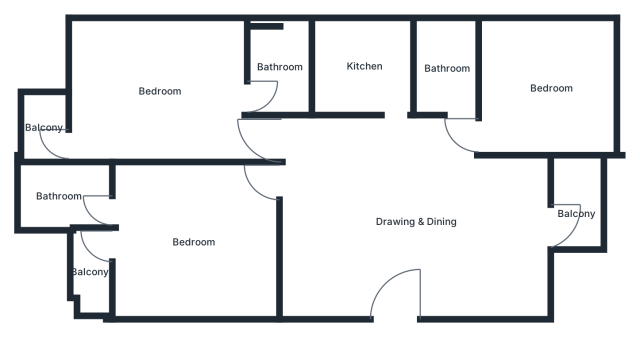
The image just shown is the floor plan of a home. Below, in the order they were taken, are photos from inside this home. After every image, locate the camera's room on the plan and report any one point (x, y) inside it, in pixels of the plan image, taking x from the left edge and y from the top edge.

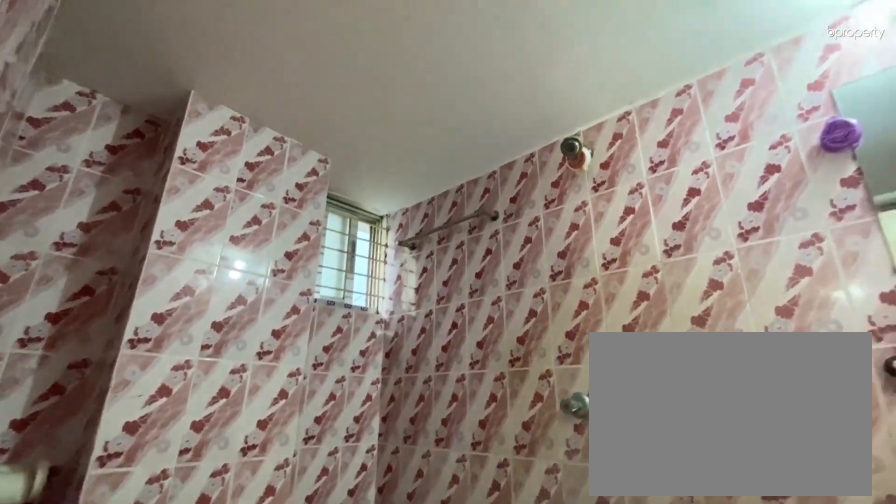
(283, 70)
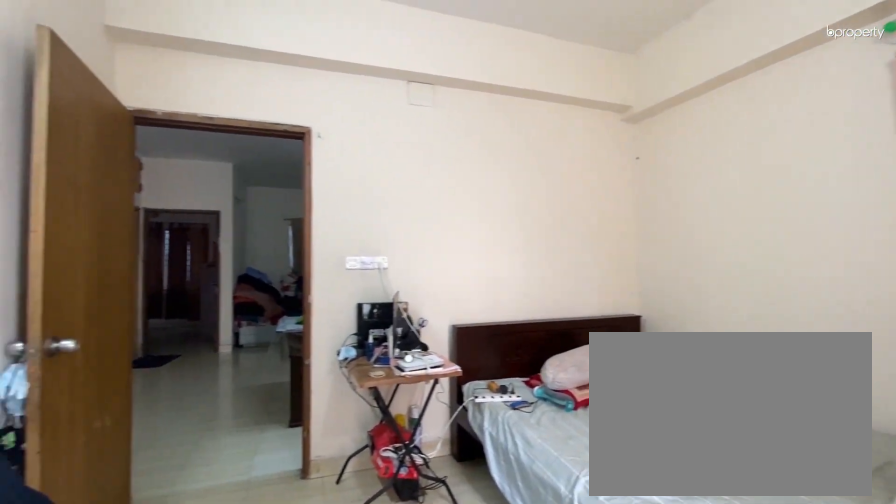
(195, 242)
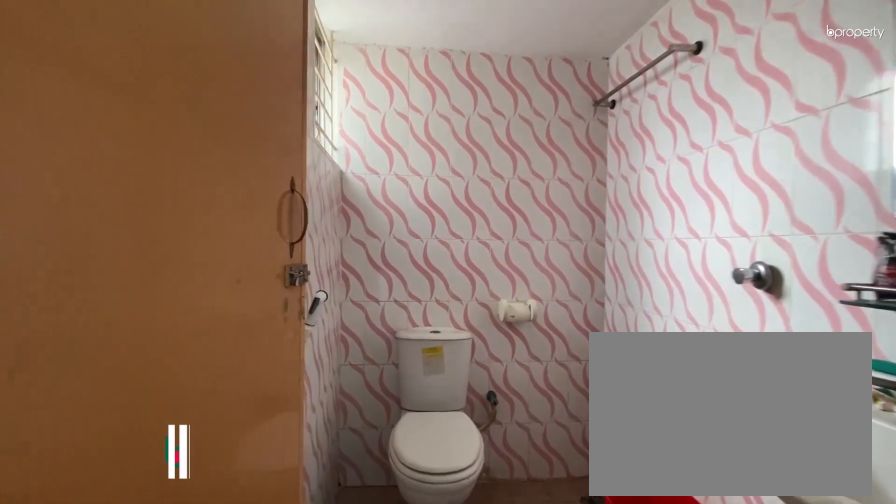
(58, 197)
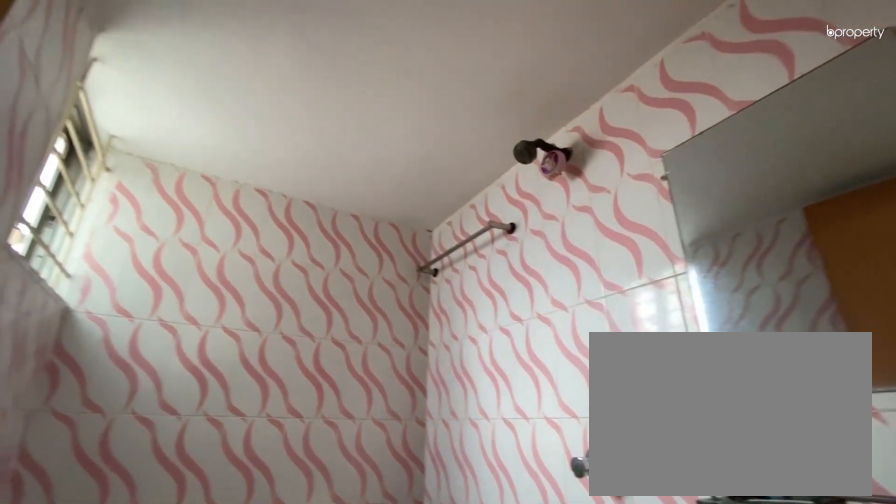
(58, 197)
